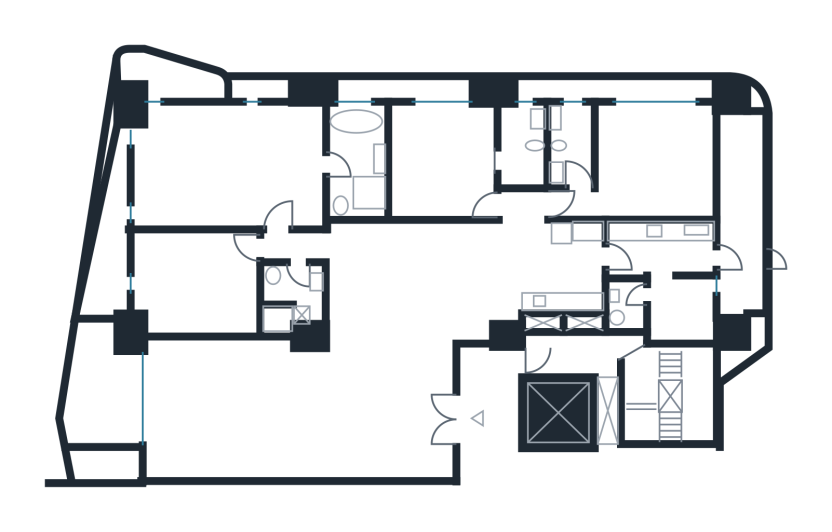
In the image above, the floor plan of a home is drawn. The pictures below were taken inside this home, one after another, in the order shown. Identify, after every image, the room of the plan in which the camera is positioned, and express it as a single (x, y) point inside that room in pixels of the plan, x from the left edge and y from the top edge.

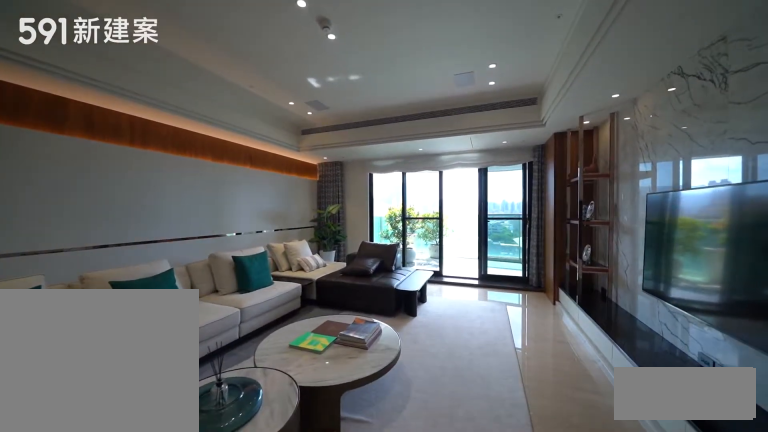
(252, 412)
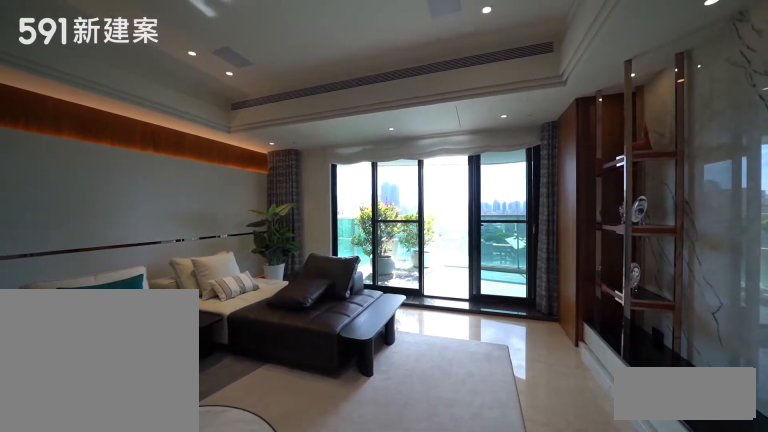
(252, 412)
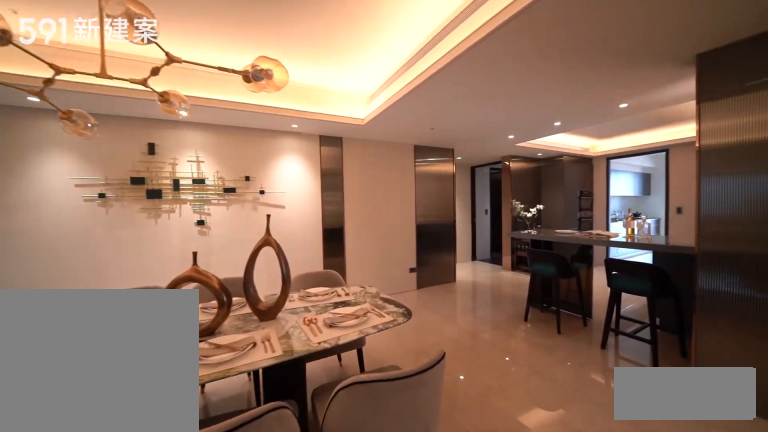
(416, 284)
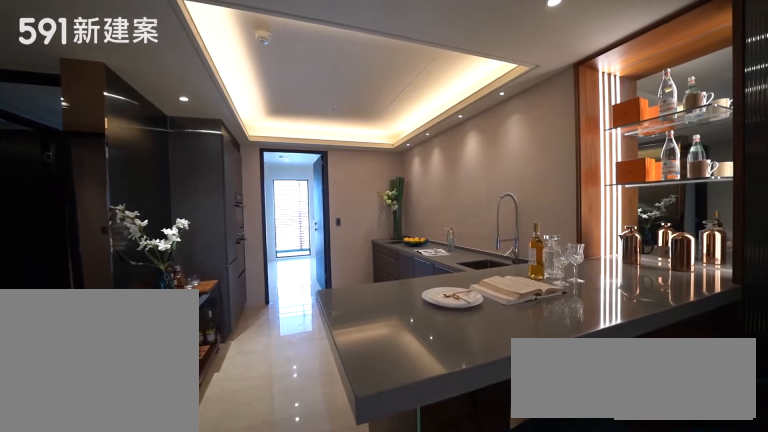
(568, 265)
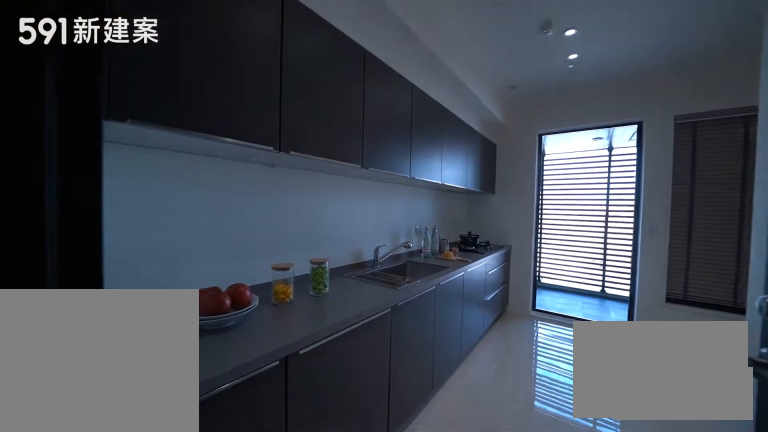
(671, 247)
